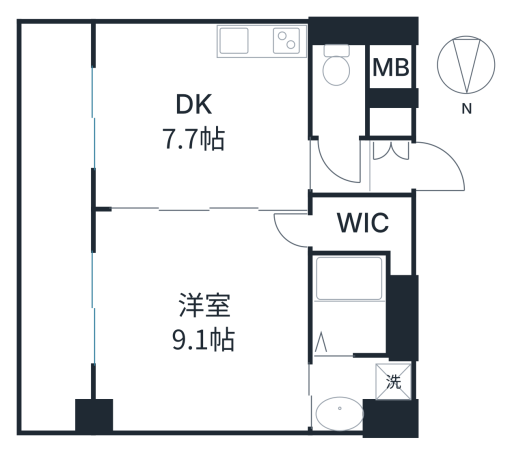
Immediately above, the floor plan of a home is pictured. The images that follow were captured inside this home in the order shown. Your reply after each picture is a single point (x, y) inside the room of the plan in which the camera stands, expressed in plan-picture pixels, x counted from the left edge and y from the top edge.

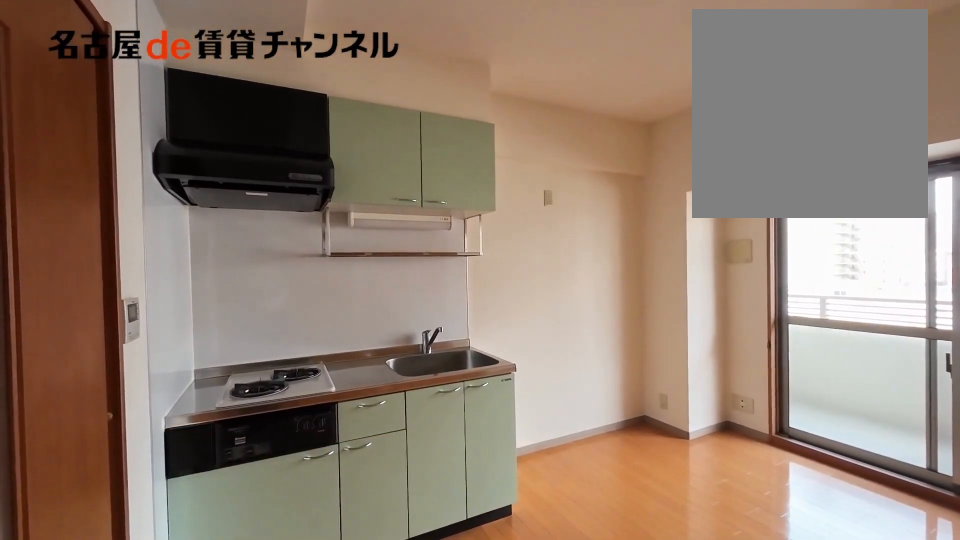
(199, 116)
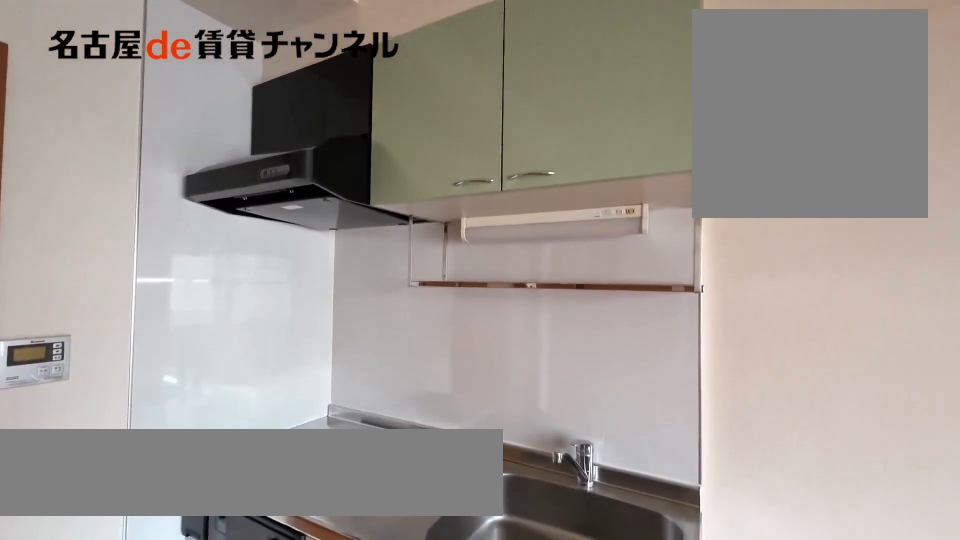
(261, 42)
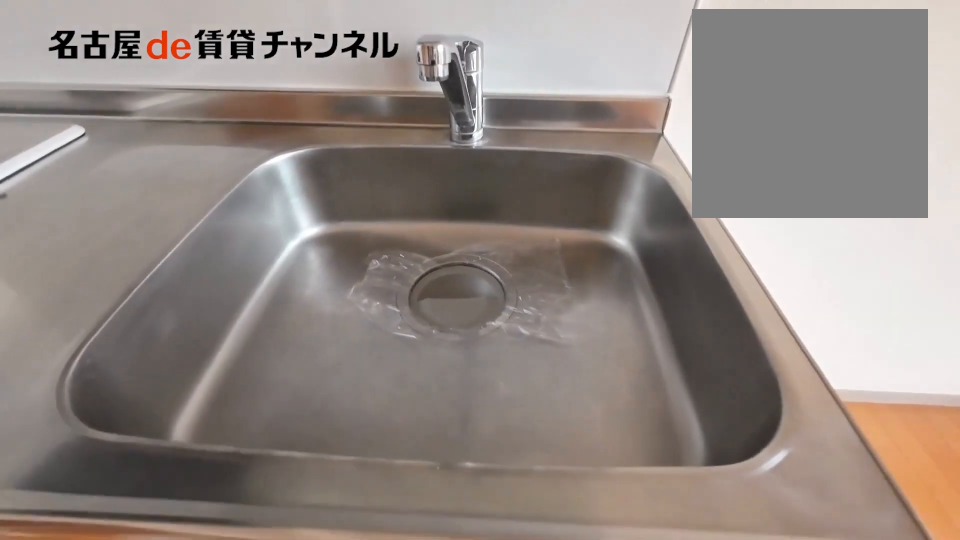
(261, 42)
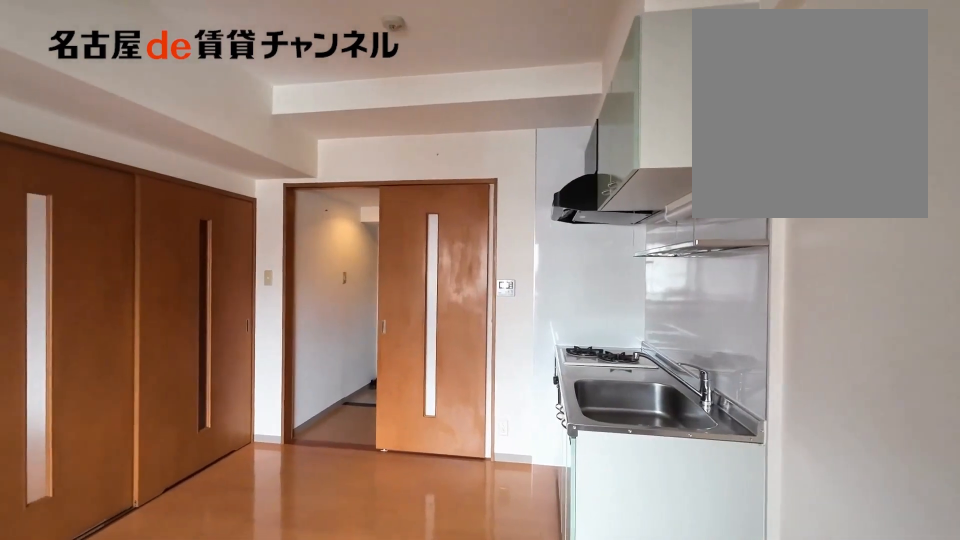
(201, 114)
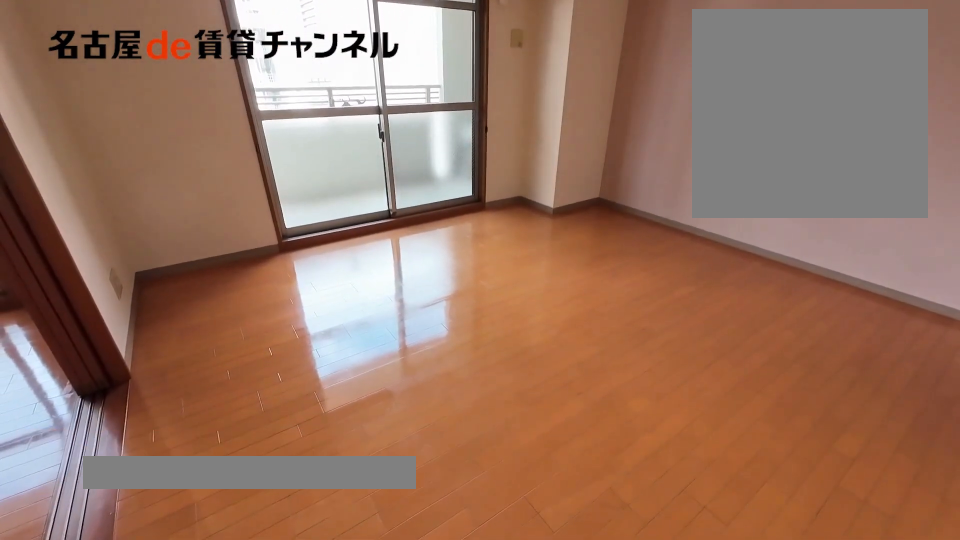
(199, 322)
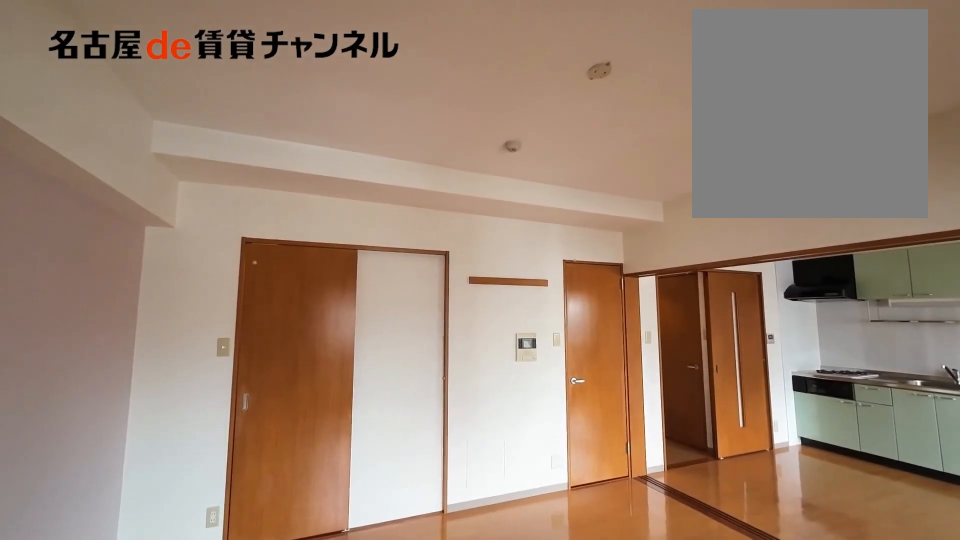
(199, 322)
